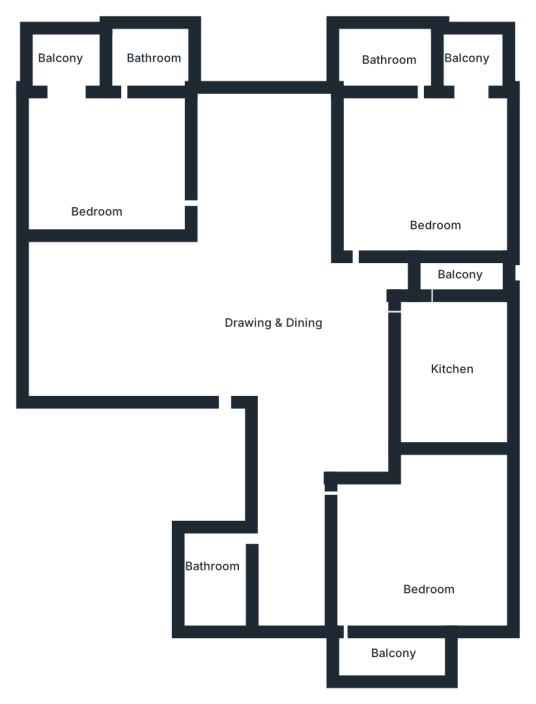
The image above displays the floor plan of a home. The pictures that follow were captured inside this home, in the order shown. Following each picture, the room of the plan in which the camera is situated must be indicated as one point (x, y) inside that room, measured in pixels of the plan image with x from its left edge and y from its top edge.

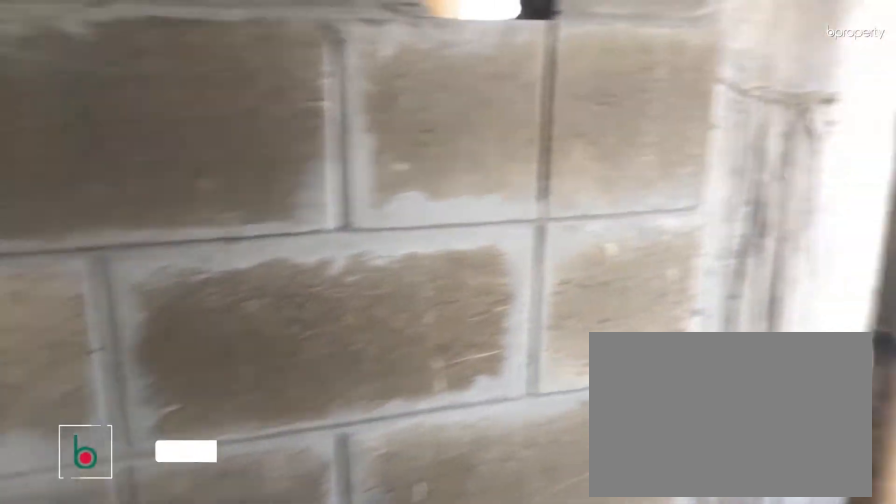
(473, 272)
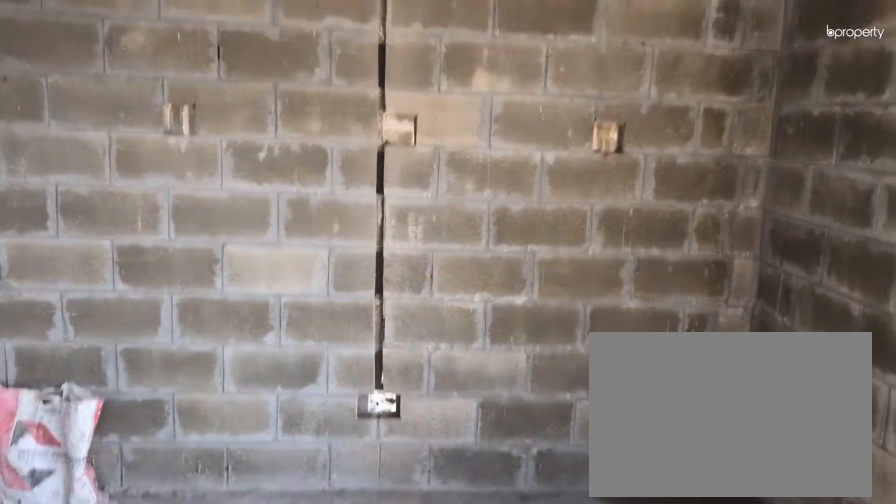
(438, 165)
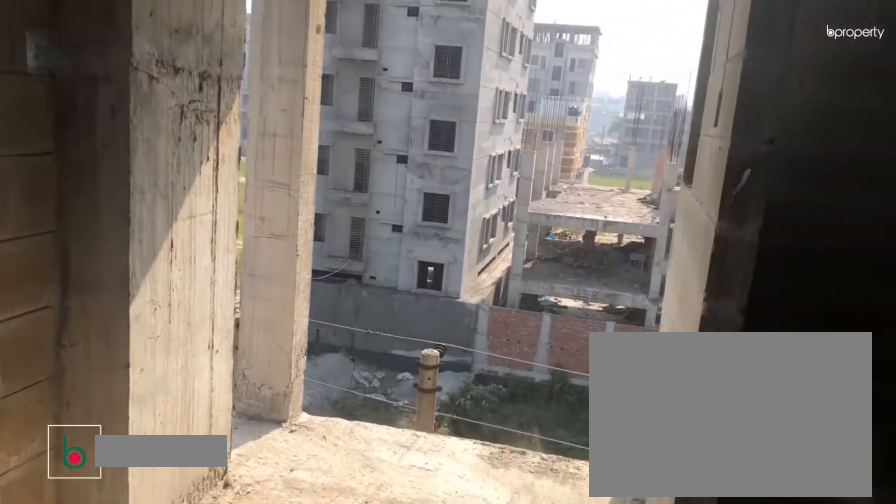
(97, 160)
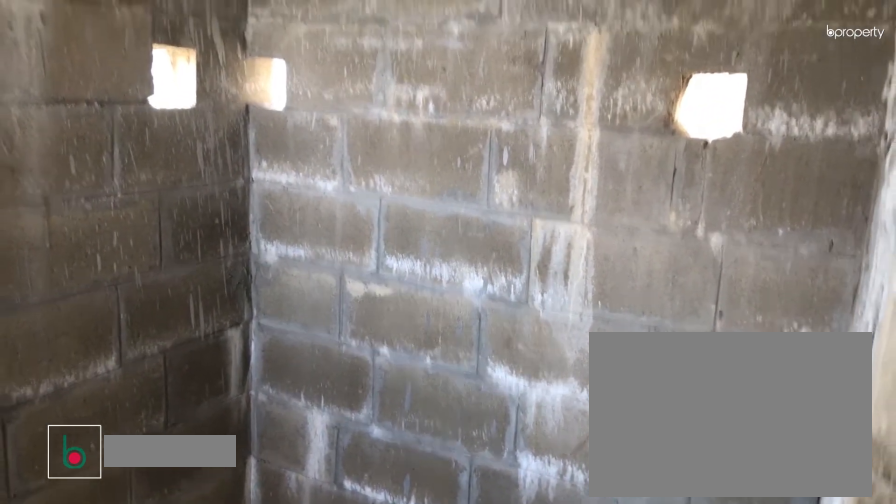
(148, 64)
